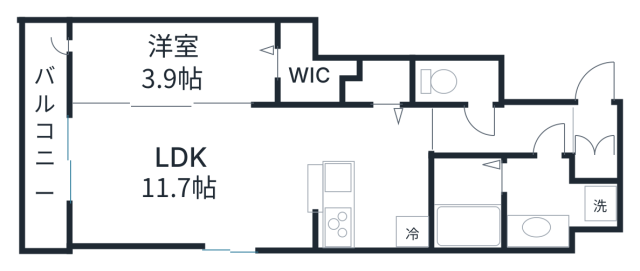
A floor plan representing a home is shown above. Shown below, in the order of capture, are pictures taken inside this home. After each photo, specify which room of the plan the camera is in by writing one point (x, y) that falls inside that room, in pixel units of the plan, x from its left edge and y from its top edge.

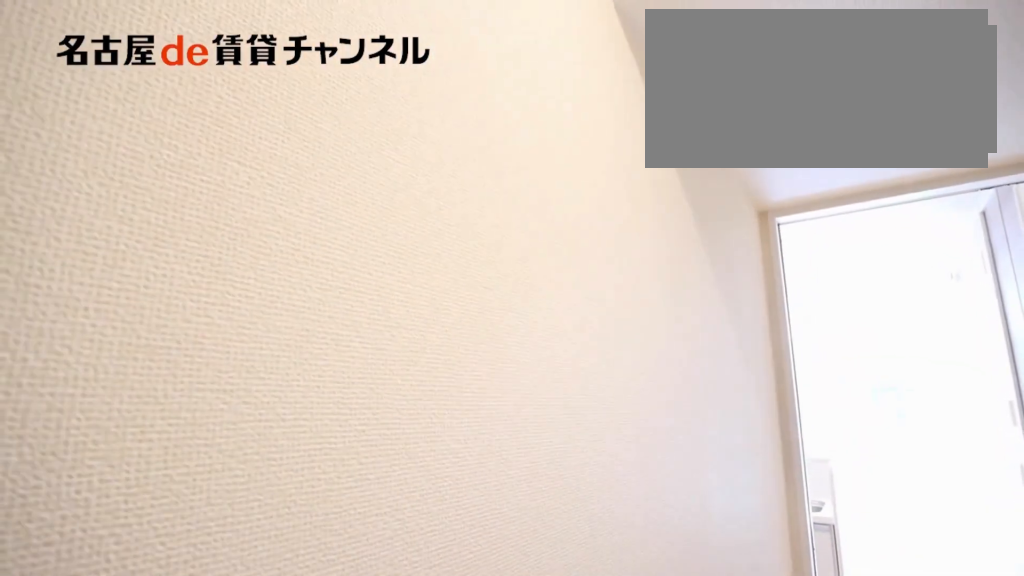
(595, 141)
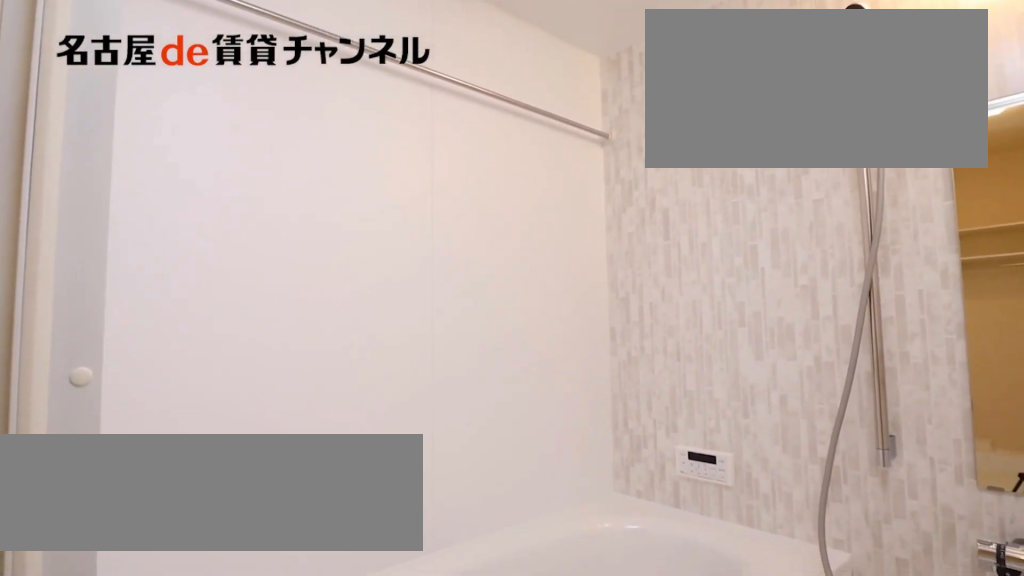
(466, 204)
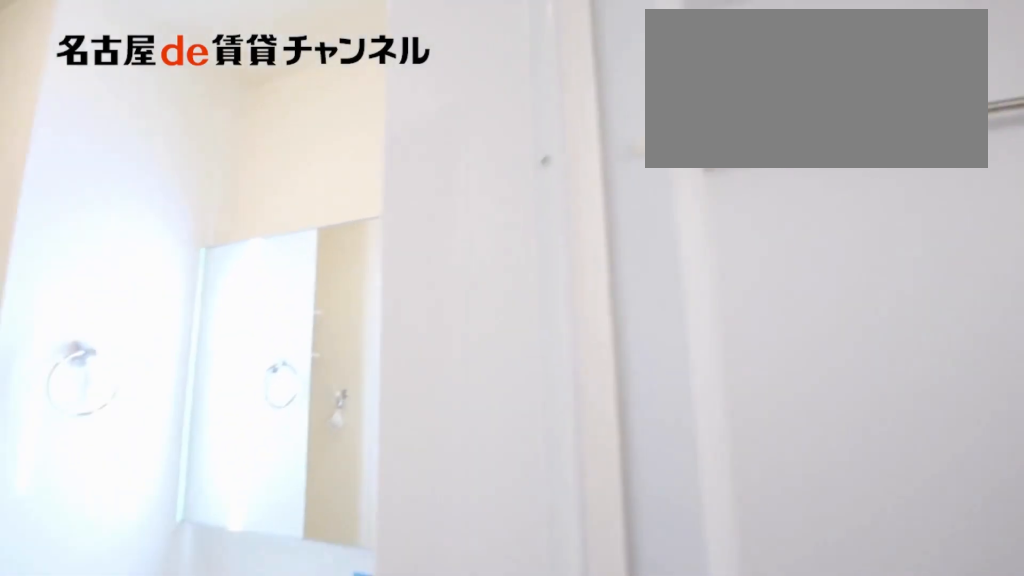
(466, 204)
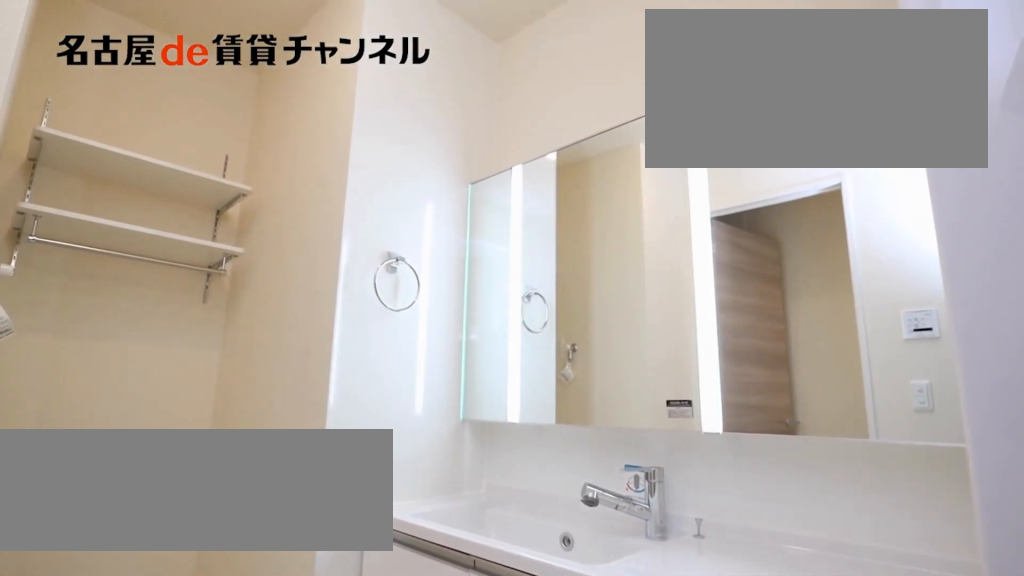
(554, 203)
